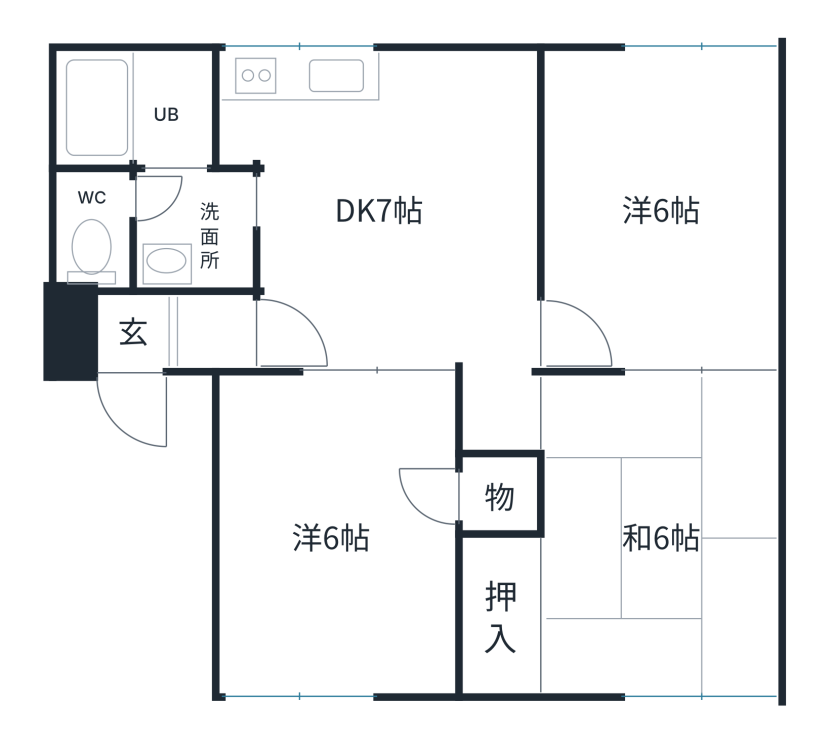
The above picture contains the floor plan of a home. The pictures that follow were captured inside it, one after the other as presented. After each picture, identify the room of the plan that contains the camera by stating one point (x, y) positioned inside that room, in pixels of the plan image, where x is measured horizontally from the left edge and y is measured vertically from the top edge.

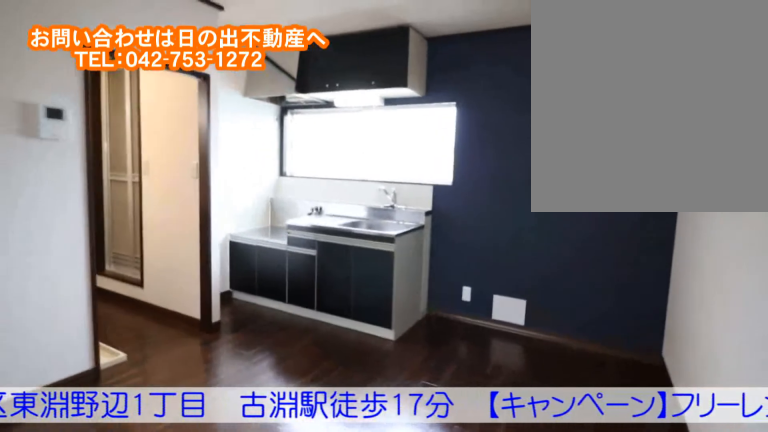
(377, 228)
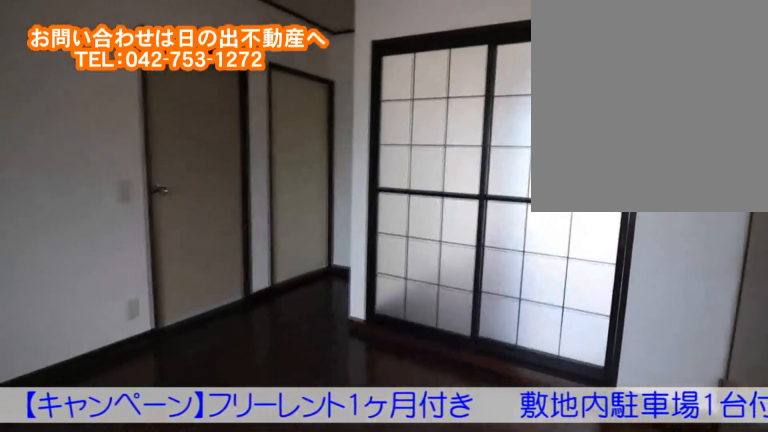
(377, 228)
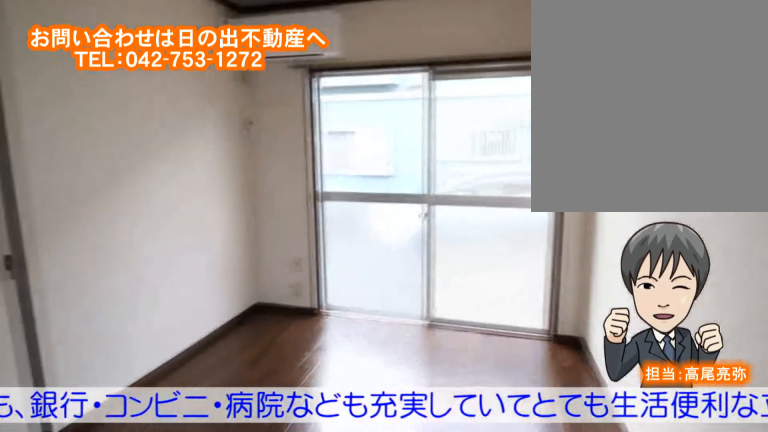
(337, 538)
